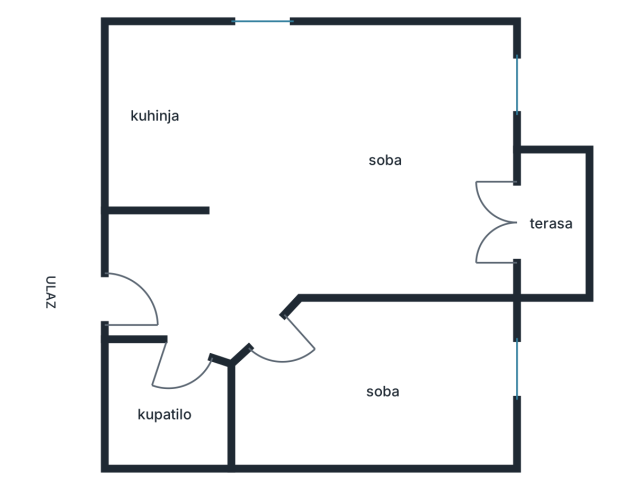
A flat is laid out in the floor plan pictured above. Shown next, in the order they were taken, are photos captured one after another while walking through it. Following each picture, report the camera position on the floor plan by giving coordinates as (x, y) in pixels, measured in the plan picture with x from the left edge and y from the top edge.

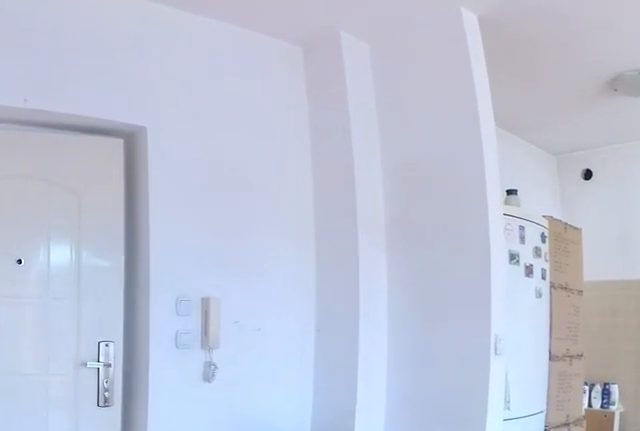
(235, 324)
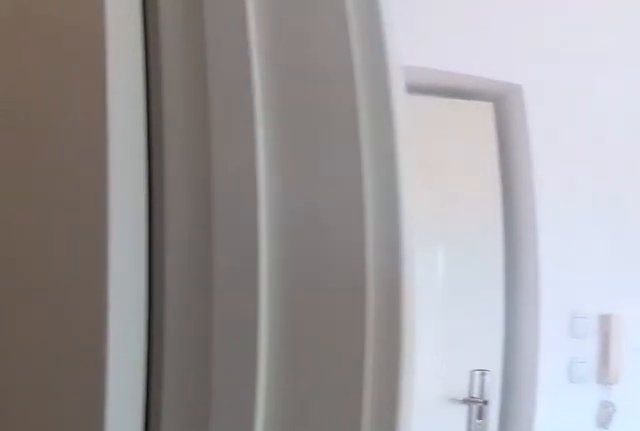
(202, 323)
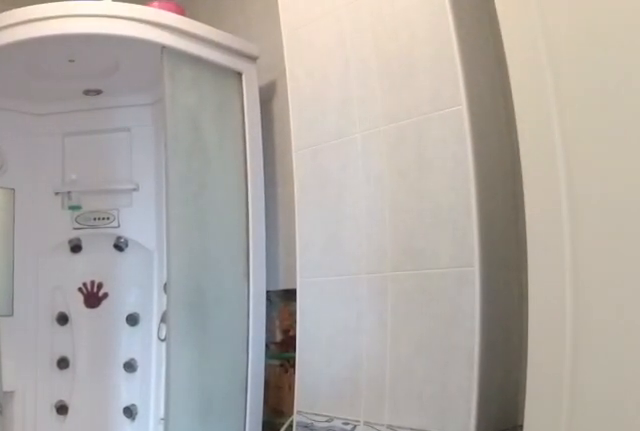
(204, 336)
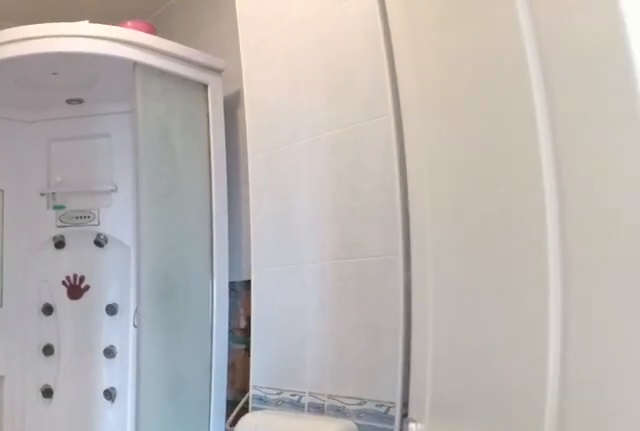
(204, 324)
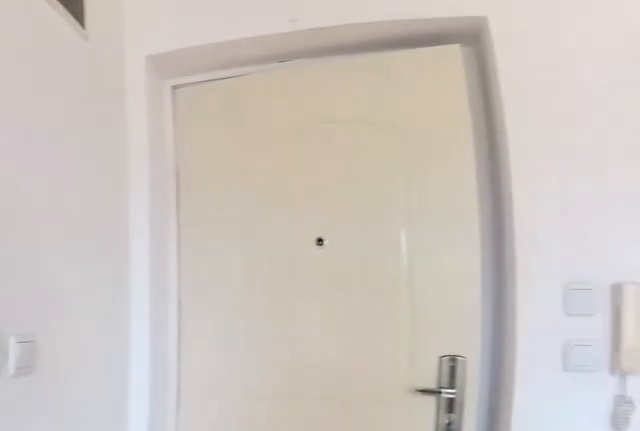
(215, 289)
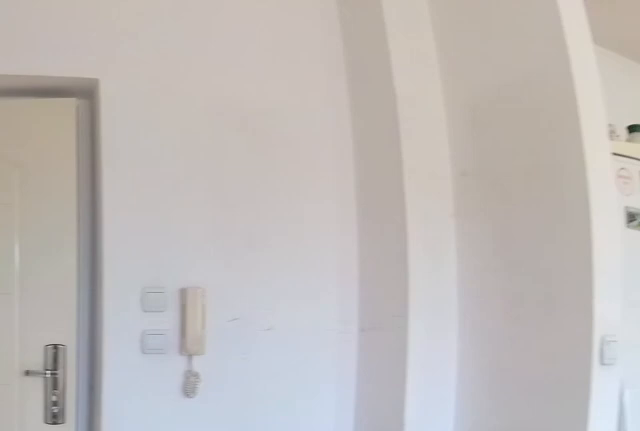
(221, 289)
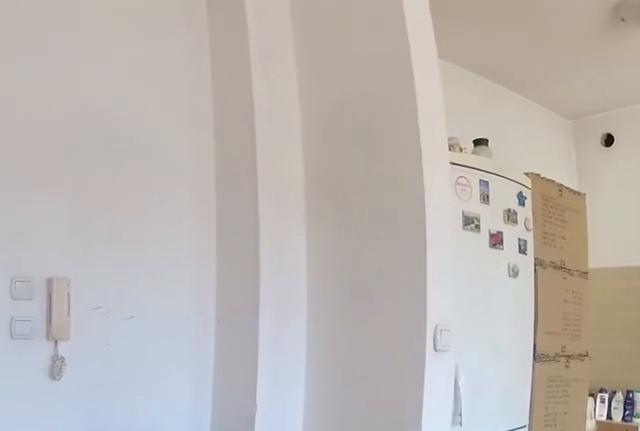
(223, 292)
